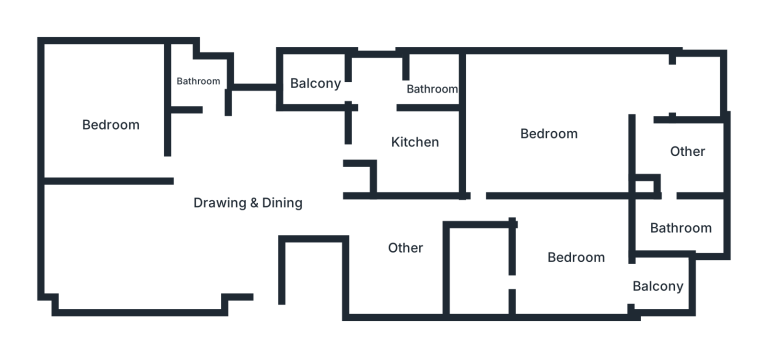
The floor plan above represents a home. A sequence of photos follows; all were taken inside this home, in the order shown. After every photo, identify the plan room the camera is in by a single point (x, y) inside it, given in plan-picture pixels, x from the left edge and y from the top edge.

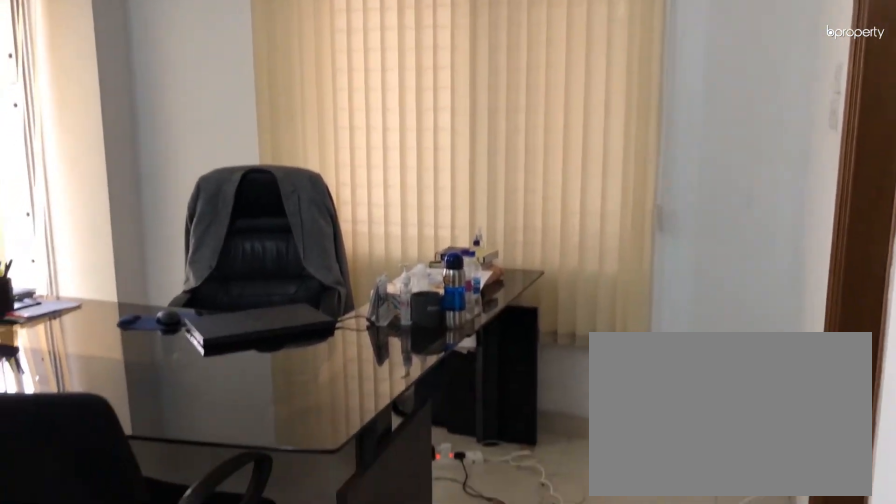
(577, 257)
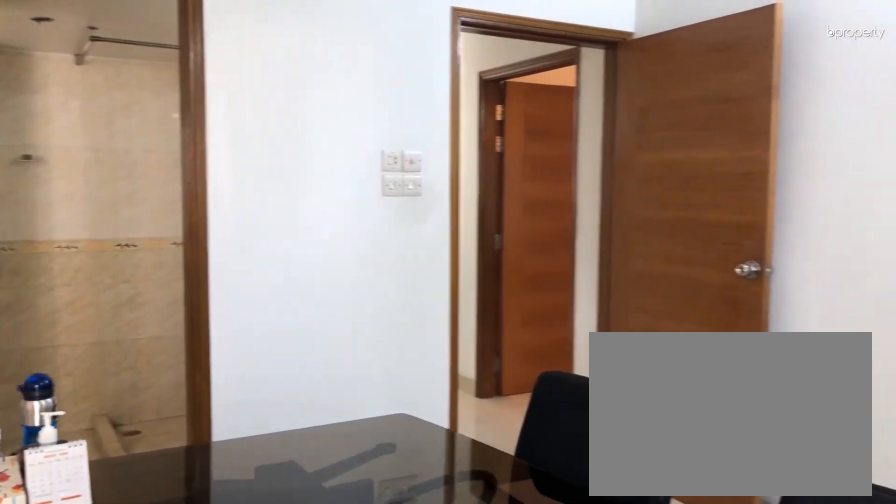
(577, 257)
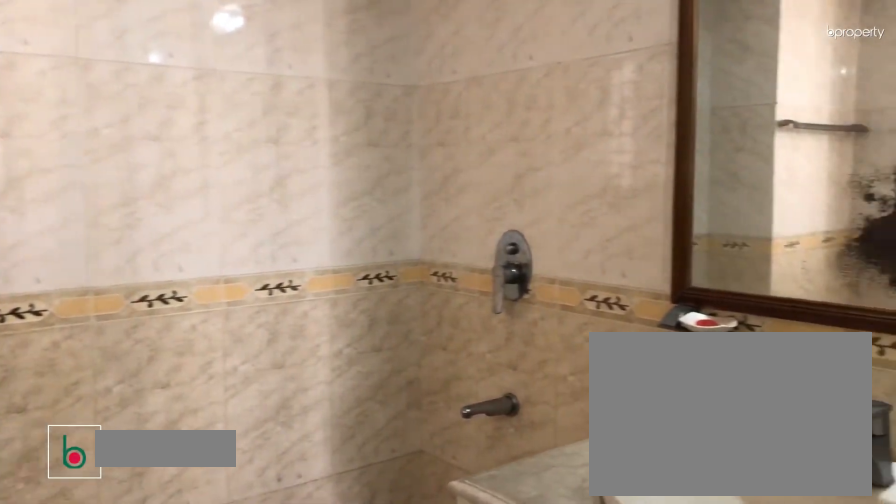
(482, 270)
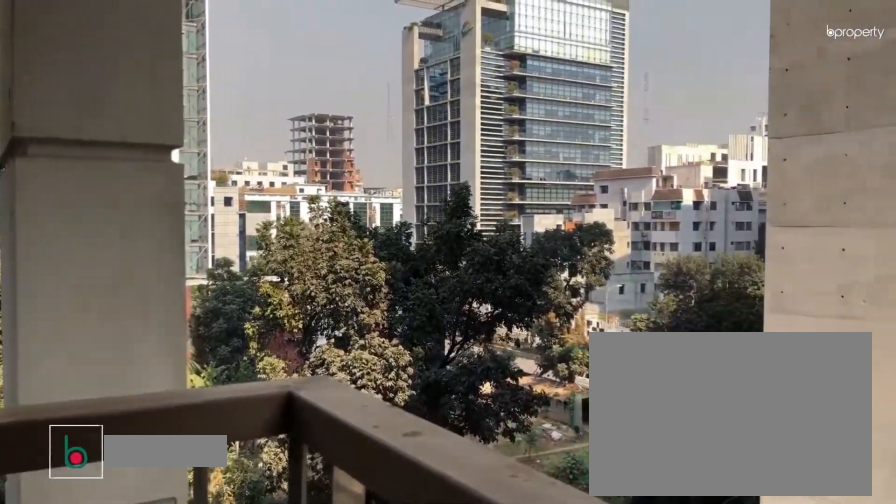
(660, 286)
